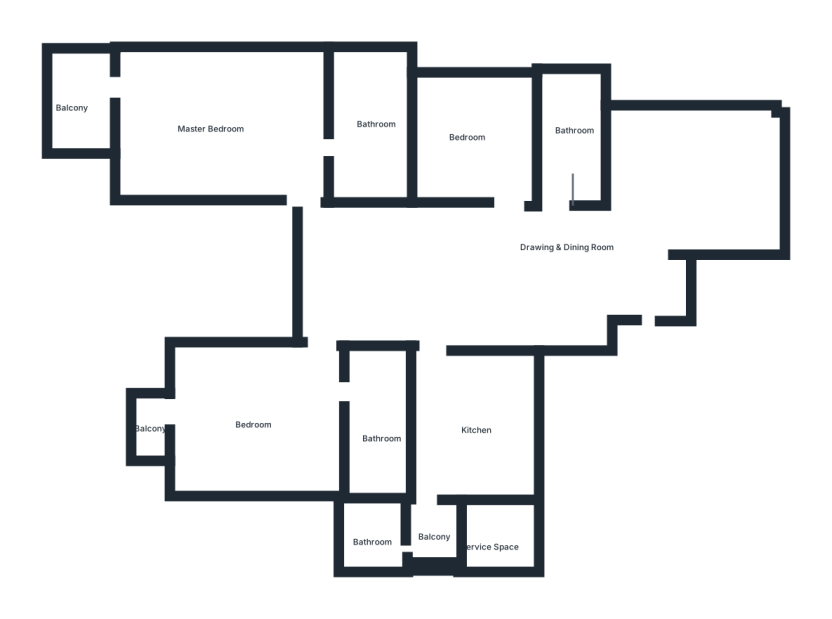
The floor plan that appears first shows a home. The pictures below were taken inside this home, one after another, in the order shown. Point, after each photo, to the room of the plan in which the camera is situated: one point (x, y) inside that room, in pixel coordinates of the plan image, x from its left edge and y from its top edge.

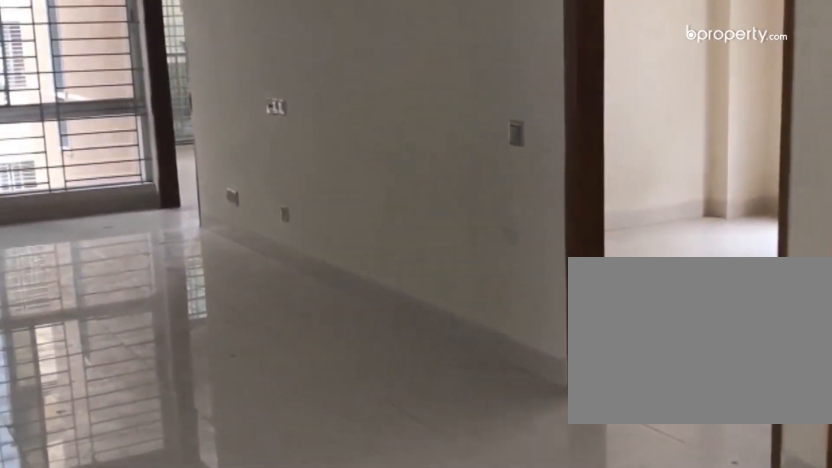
(552, 271)
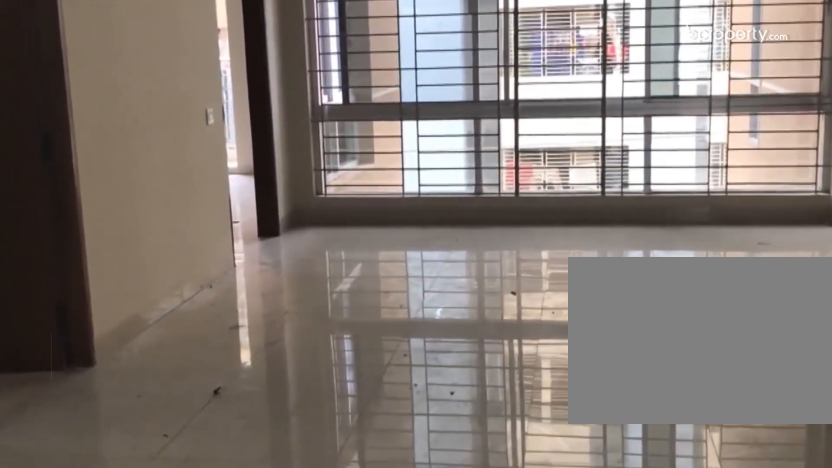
(552, 271)
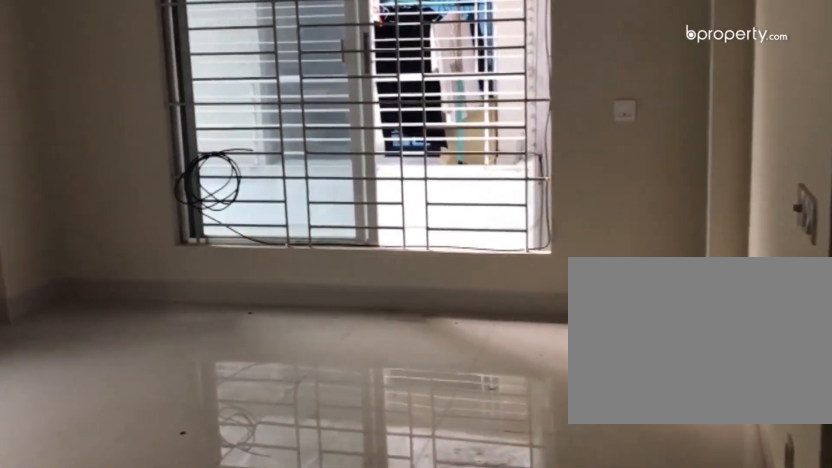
(686, 183)
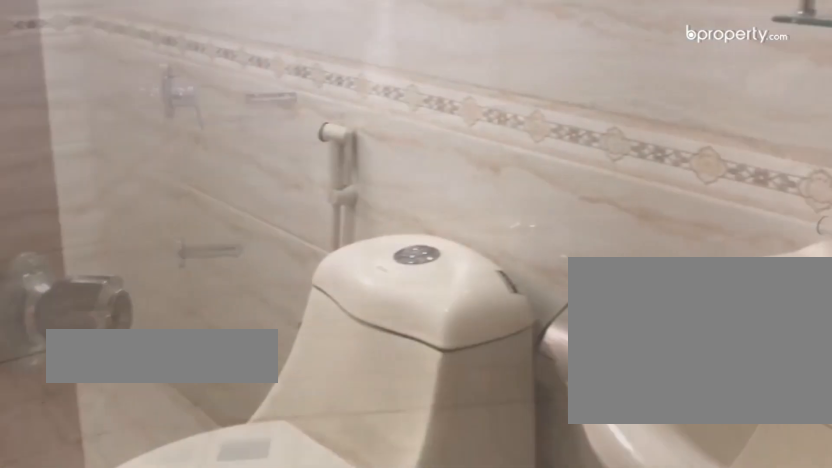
(566, 155)
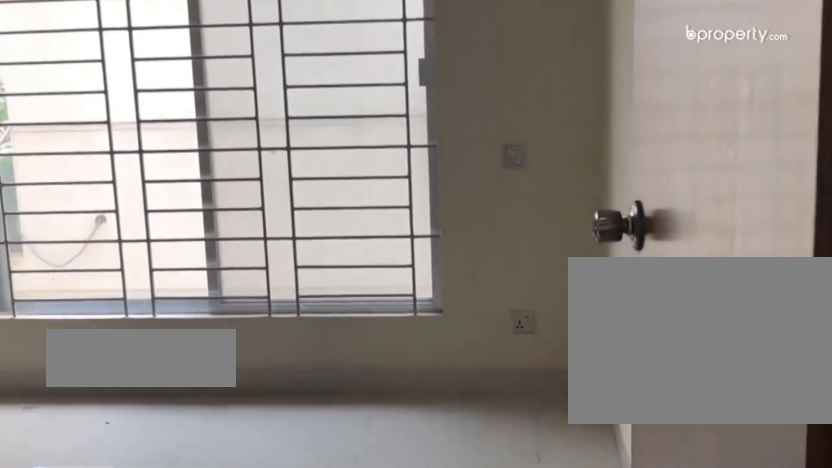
(485, 143)
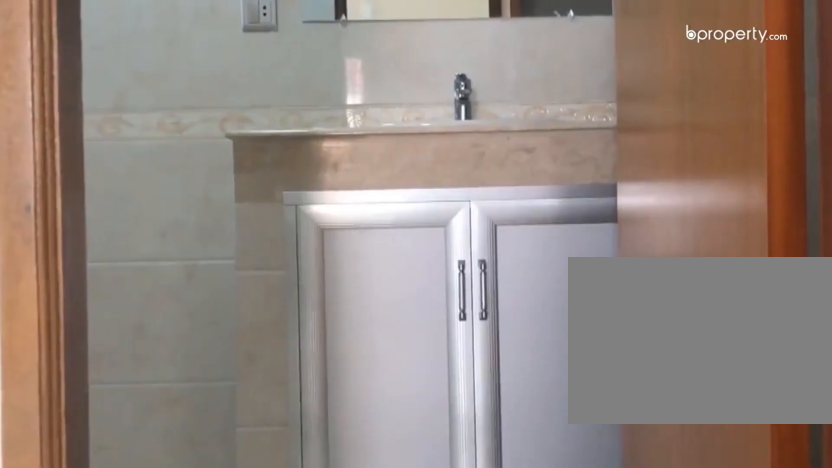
(230, 128)
